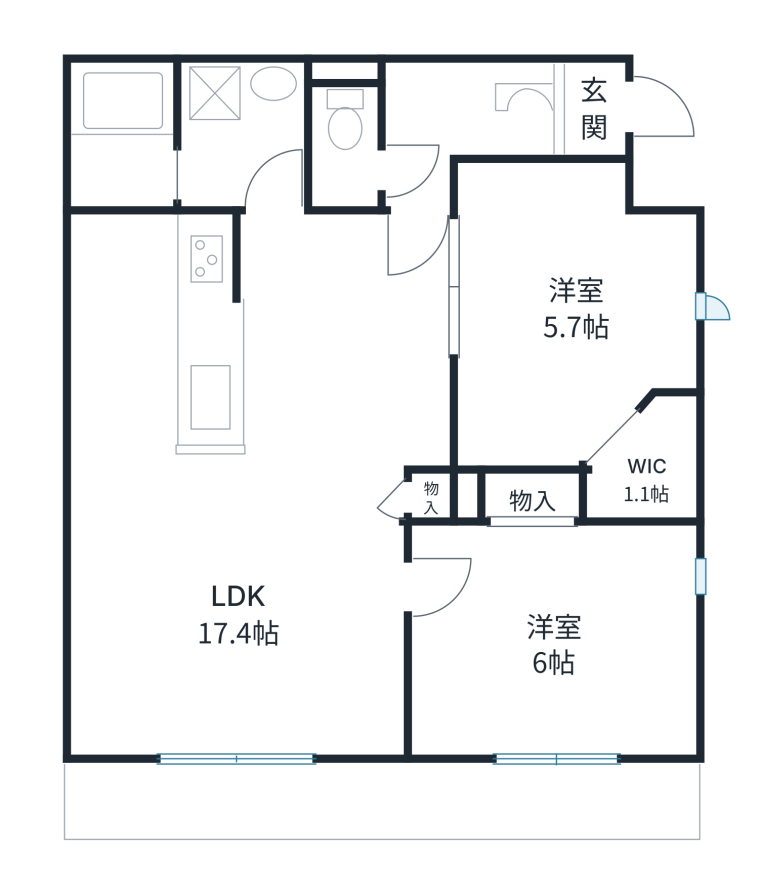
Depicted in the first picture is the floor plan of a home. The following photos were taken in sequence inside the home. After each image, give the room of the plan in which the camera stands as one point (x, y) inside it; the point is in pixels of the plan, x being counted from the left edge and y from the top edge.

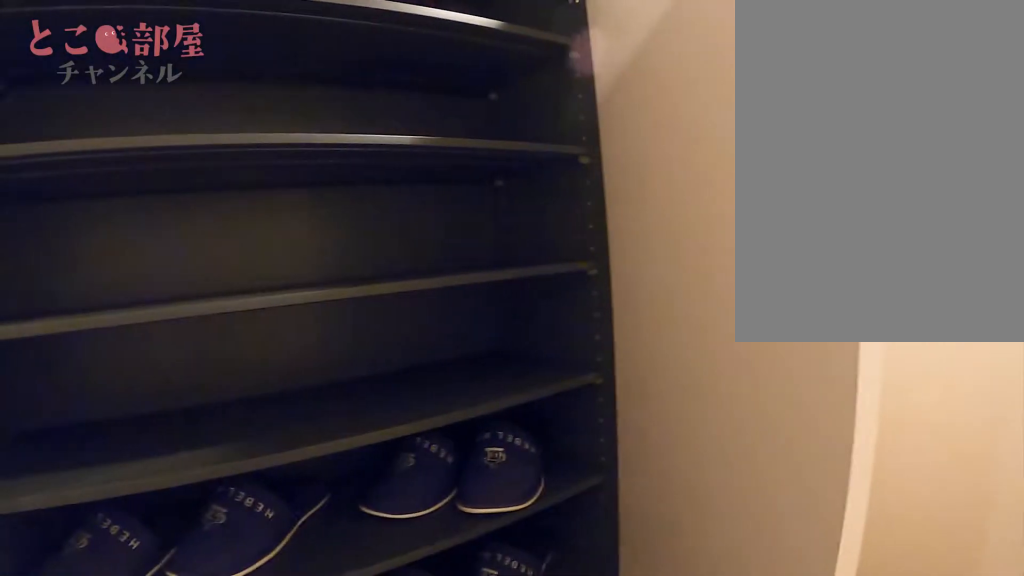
(456, 110)
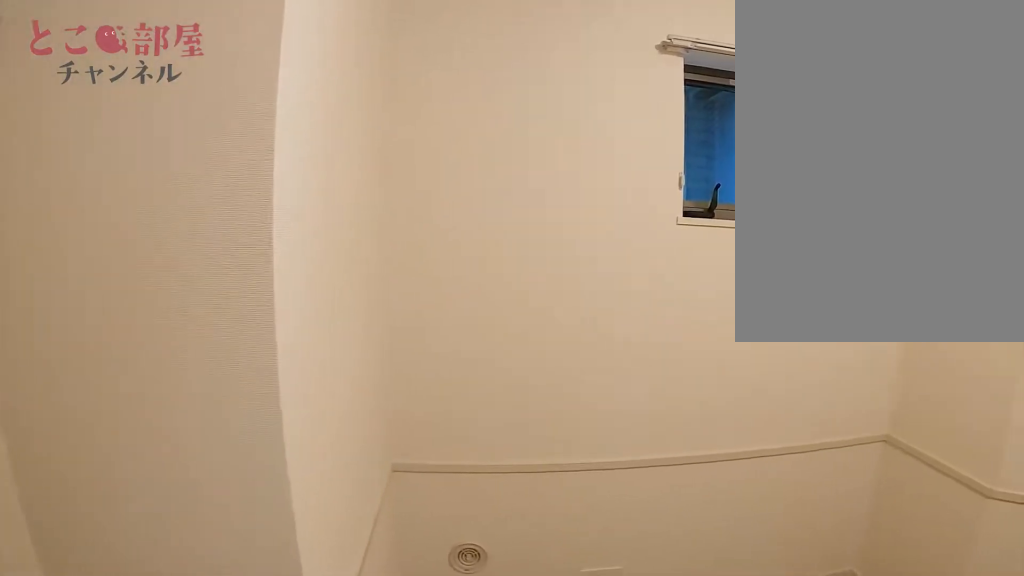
(580, 381)
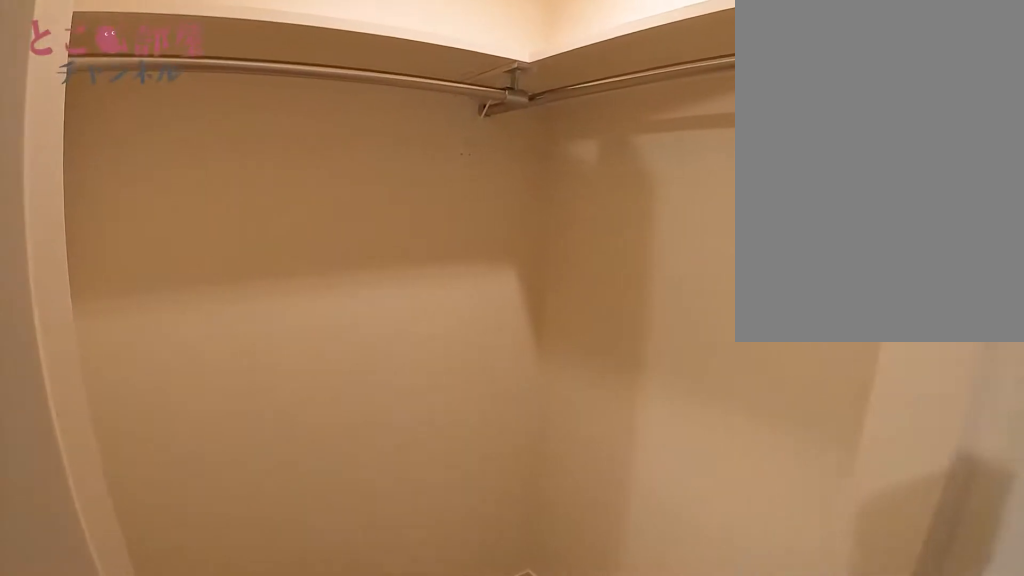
(580, 381)
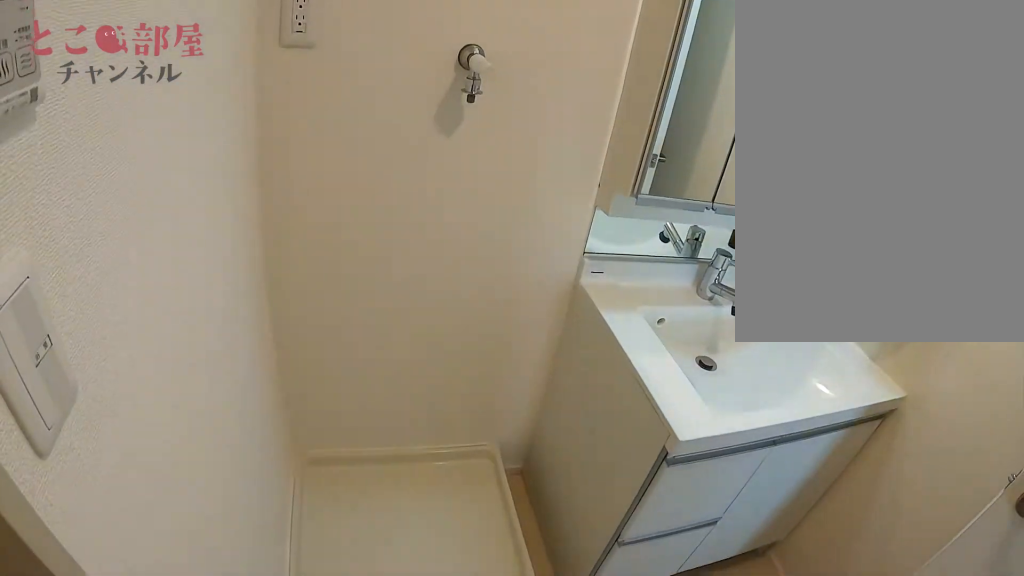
(220, 166)
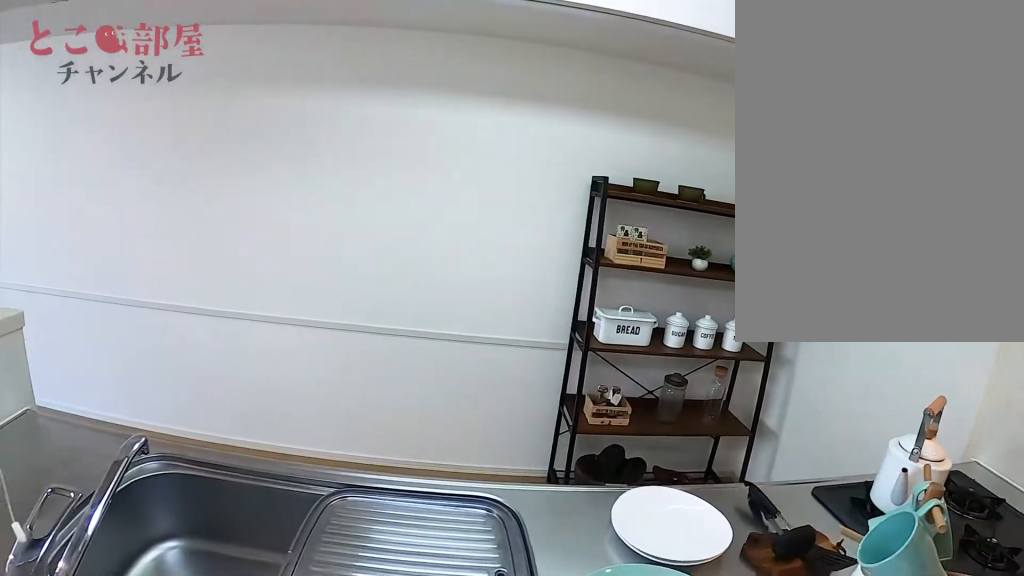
(232, 690)
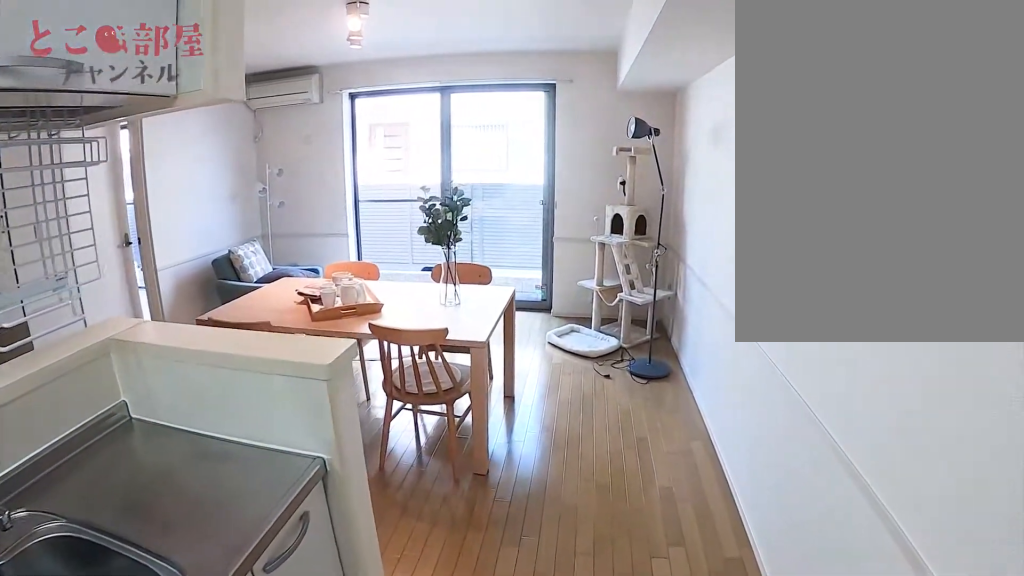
(232, 689)
